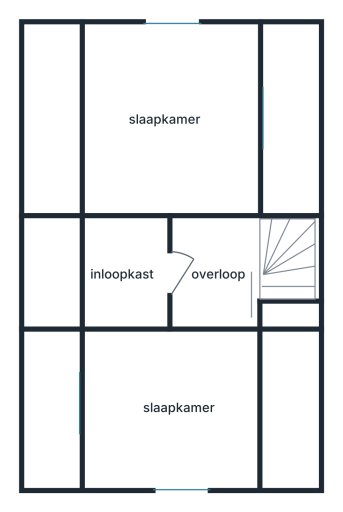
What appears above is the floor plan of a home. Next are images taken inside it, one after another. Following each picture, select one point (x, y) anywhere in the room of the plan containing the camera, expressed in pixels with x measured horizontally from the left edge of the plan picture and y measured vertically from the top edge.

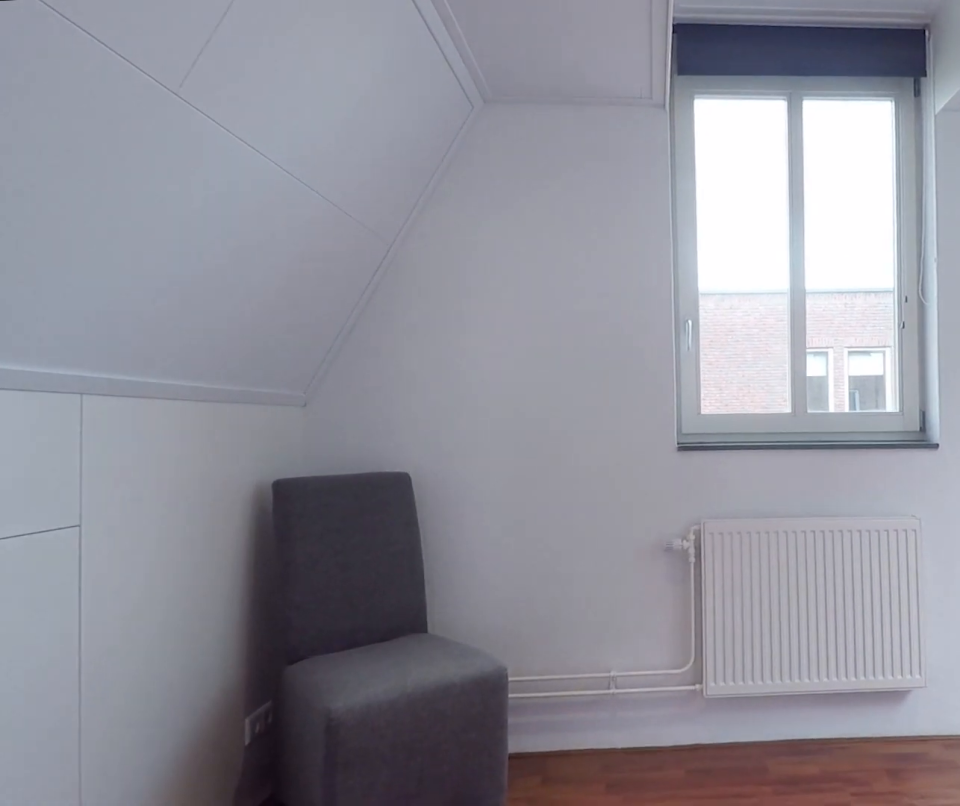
(182, 487)
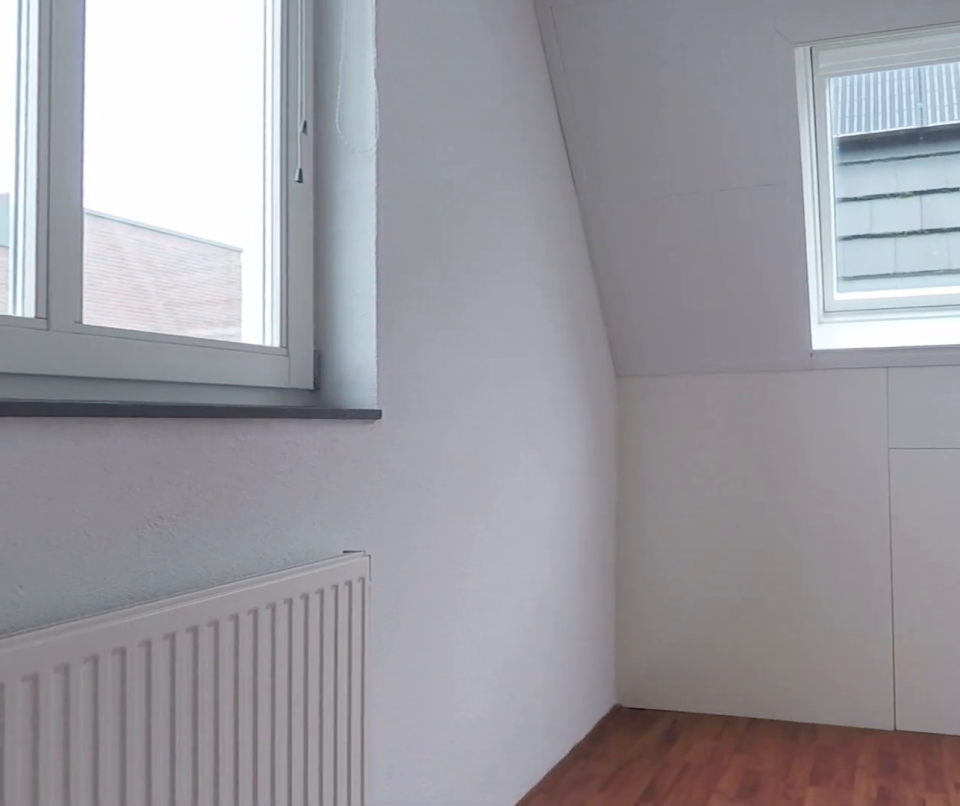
(182, 487)
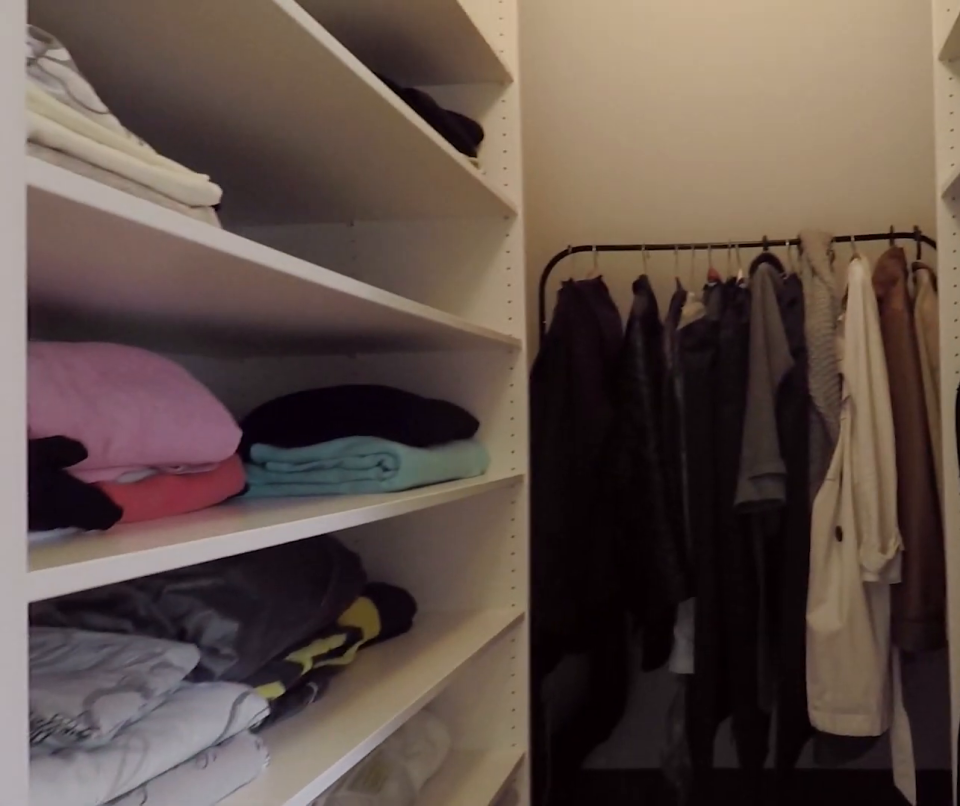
(151, 257)
